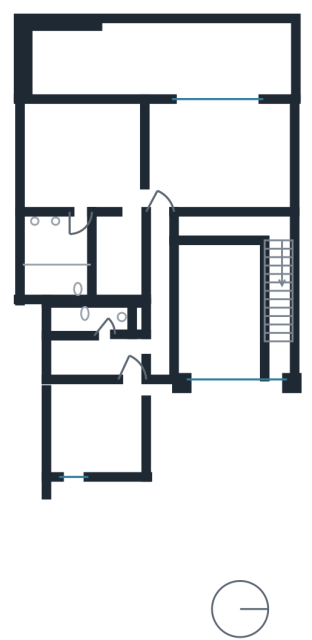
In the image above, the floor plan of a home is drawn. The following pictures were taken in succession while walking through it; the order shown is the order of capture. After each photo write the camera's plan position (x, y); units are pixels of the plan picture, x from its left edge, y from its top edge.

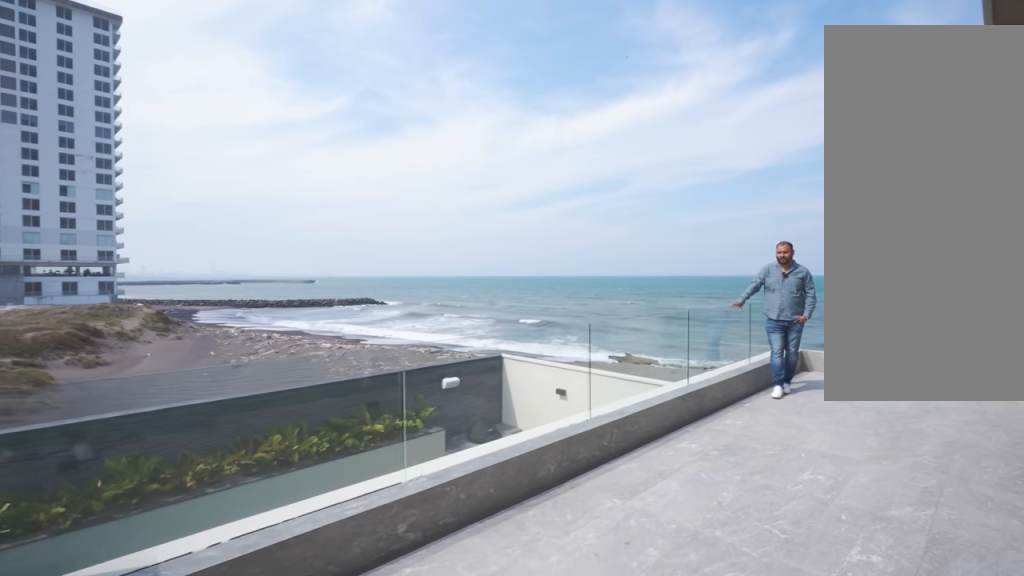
(131, 44)
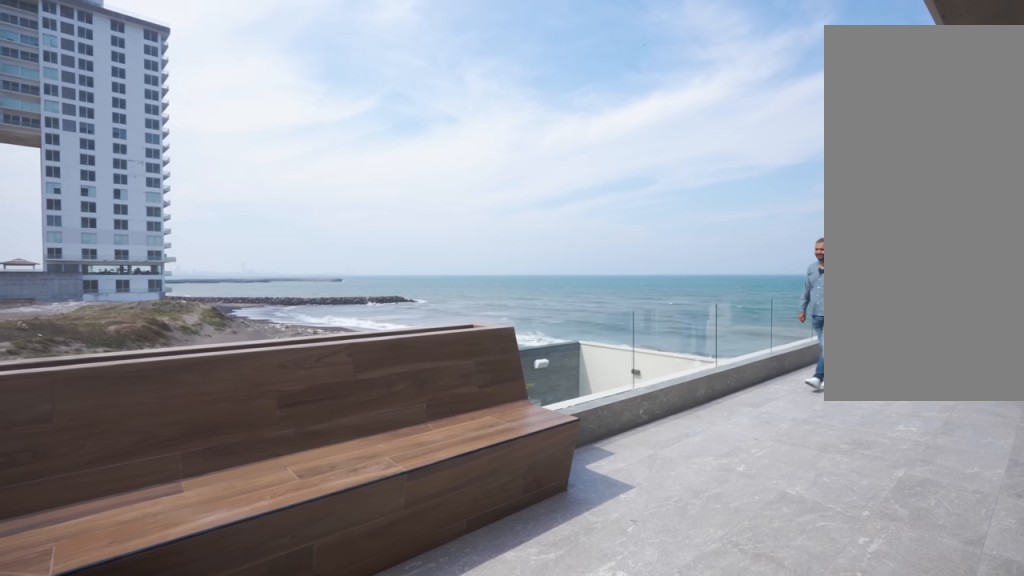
(69, 53)
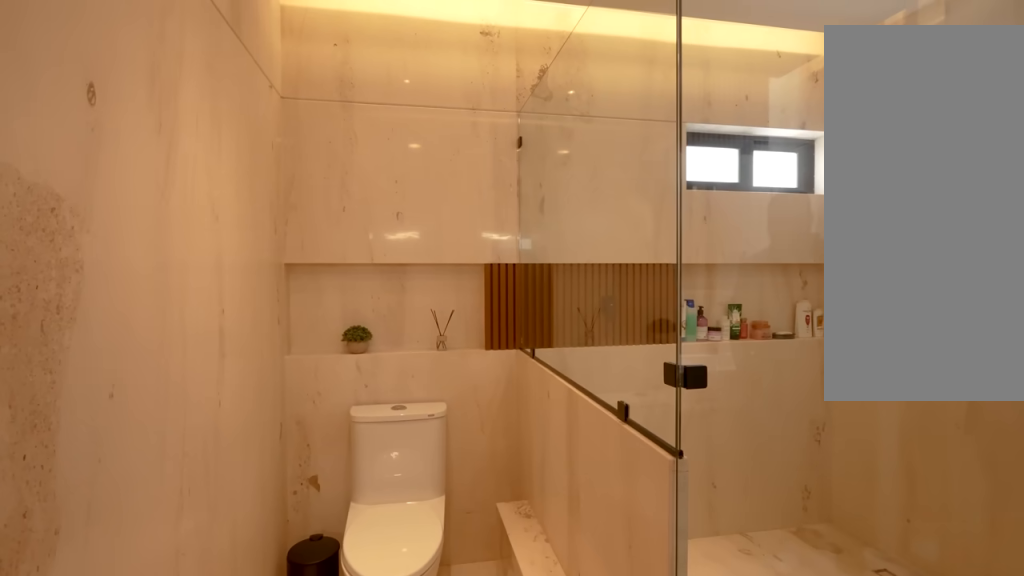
(72, 235)
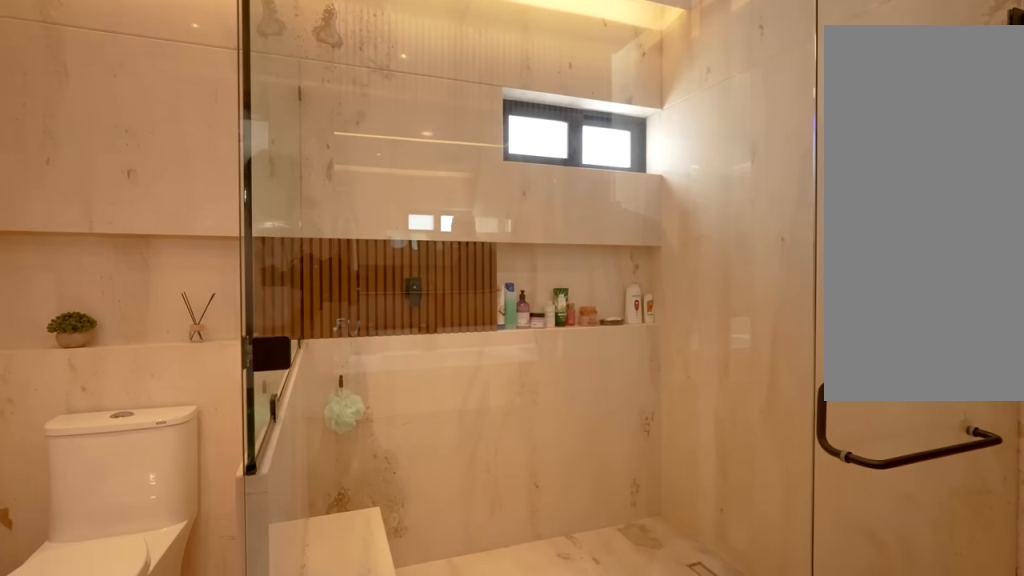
(69, 234)
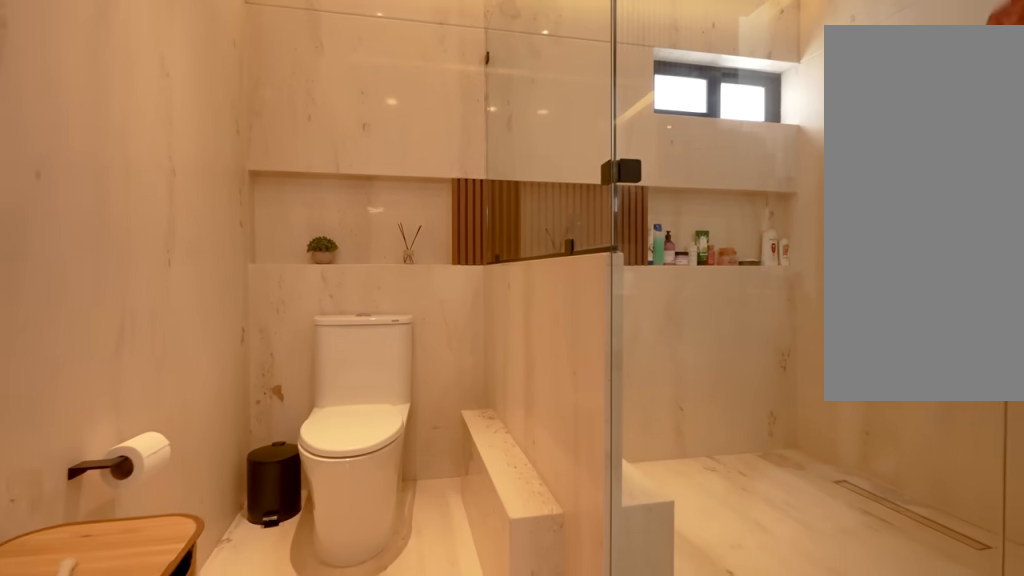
(69, 236)
